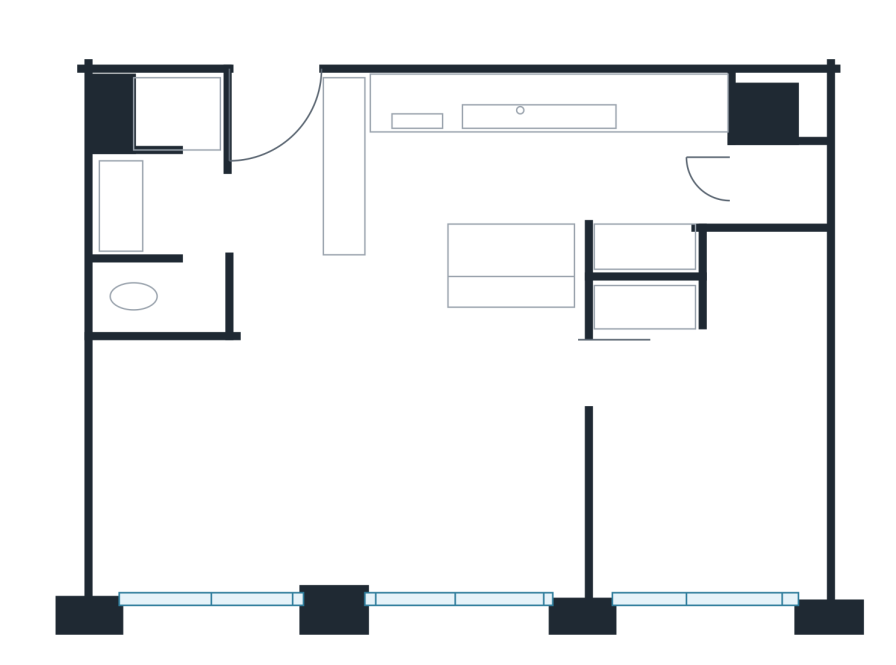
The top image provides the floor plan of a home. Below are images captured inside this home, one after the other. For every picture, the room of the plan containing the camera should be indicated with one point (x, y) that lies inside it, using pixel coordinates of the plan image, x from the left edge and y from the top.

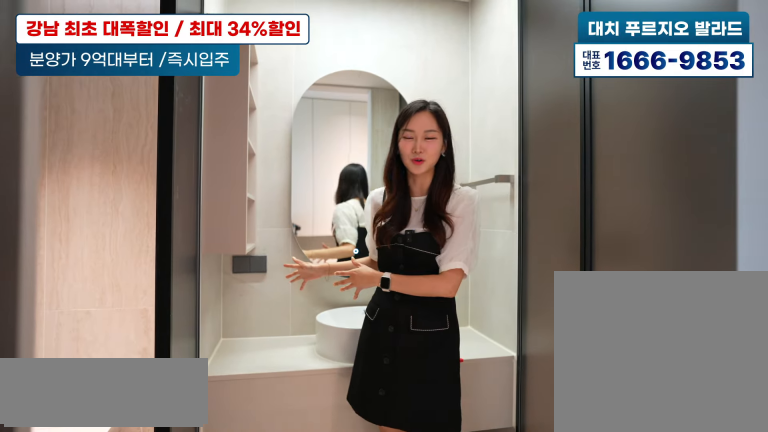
(178, 187)
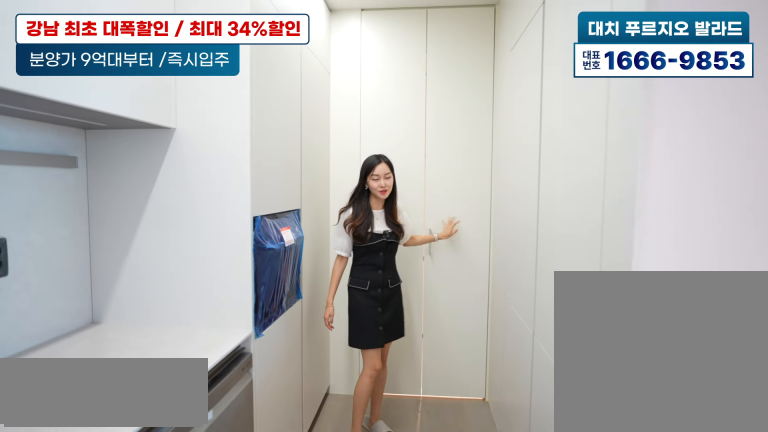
(569, 164)
